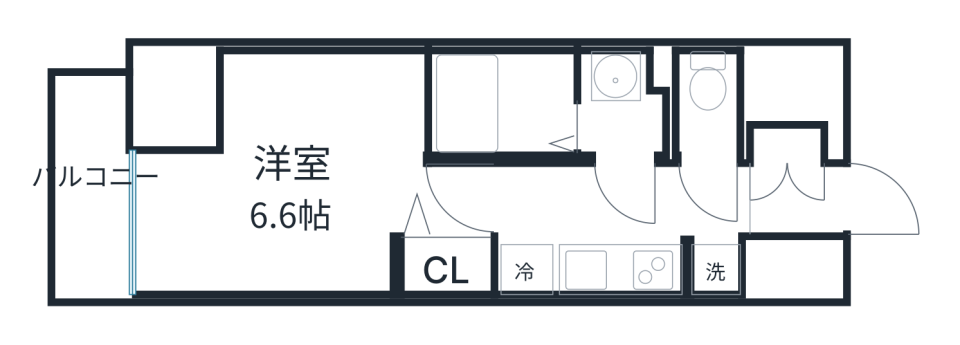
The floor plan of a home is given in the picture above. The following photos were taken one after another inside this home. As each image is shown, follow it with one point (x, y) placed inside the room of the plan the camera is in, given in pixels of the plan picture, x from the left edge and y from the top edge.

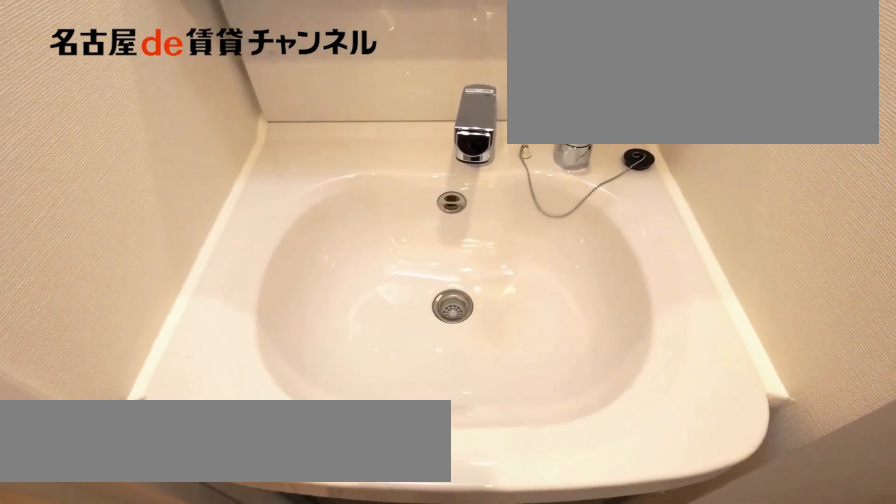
(624, 105)
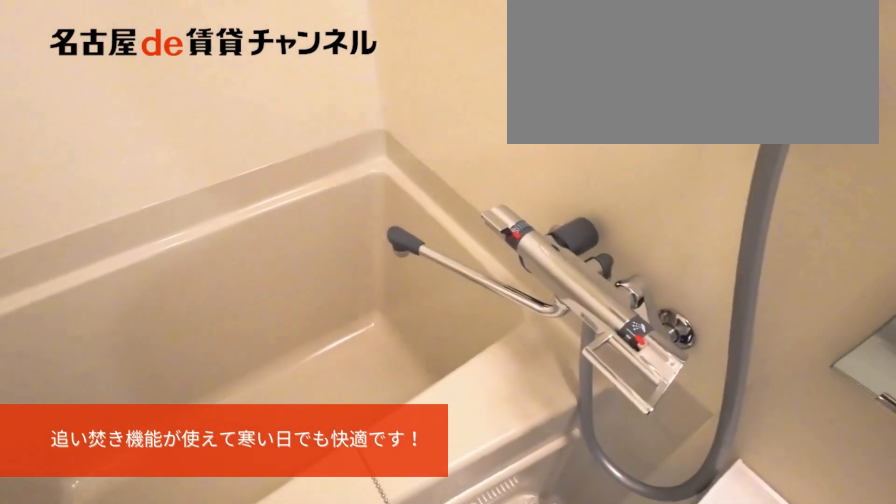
(502, 104)
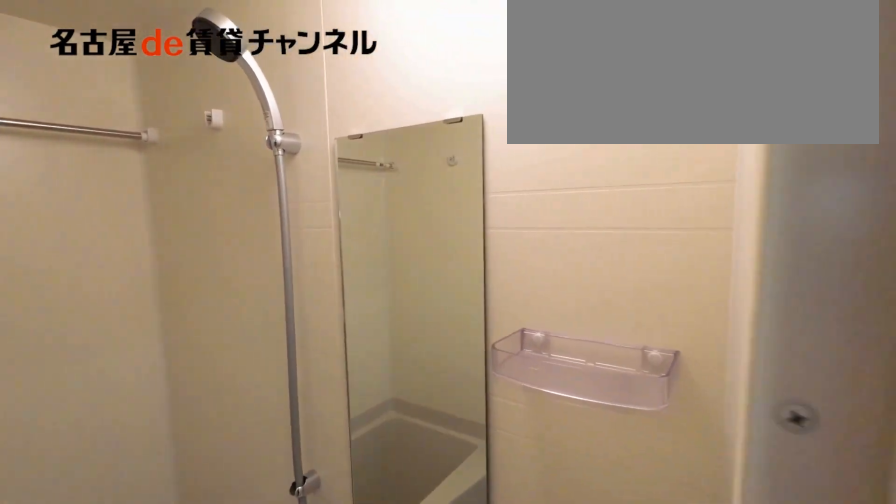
(502, 104)
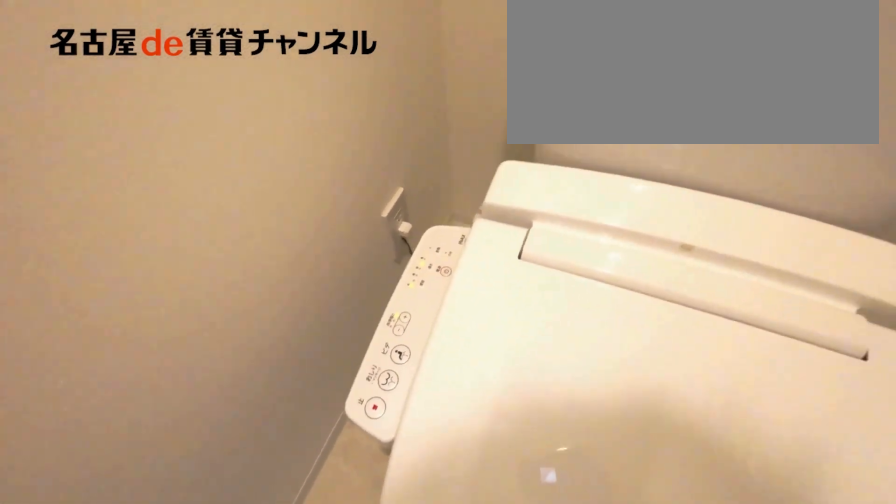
(704, 104)
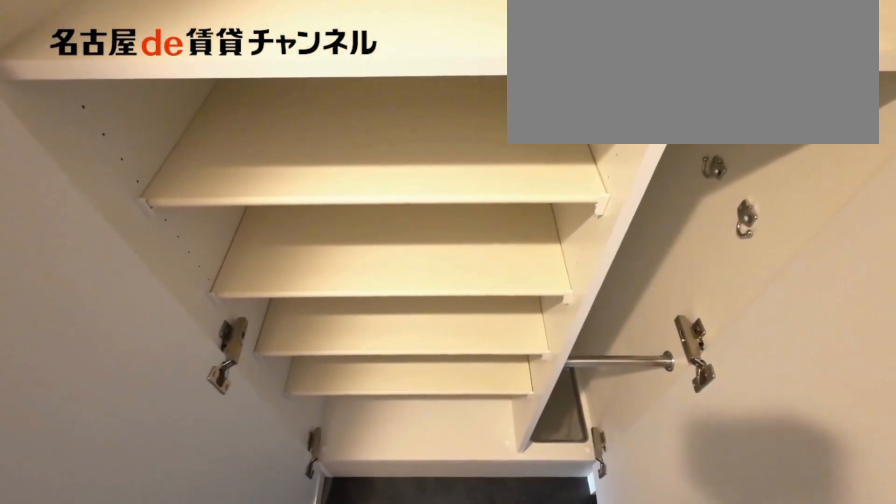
(794, 142)
